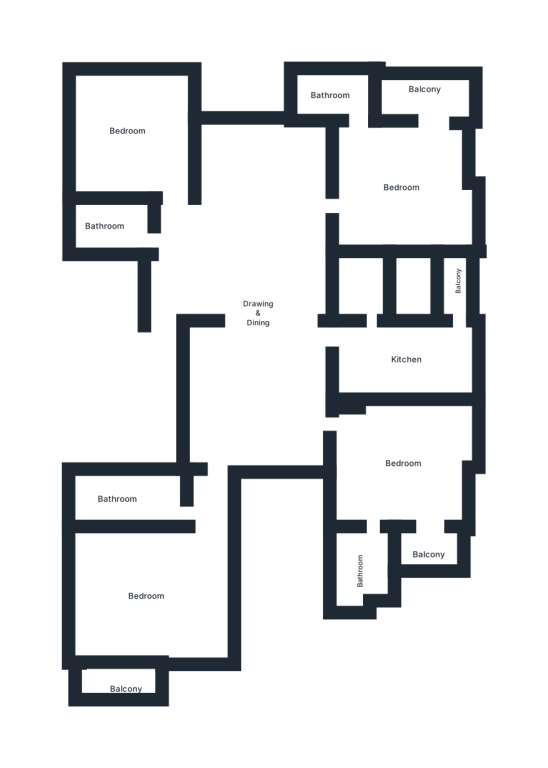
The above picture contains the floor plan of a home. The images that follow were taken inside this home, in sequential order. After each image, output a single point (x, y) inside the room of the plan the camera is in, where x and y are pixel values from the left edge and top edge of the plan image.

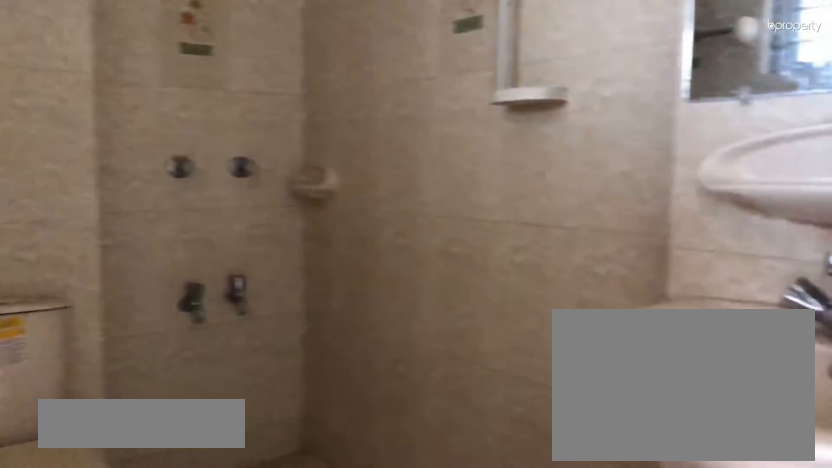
(360, 566)
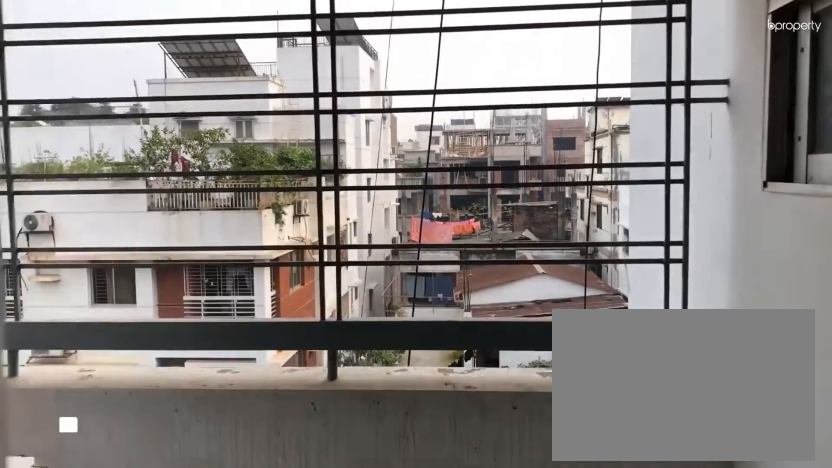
(431, 551)
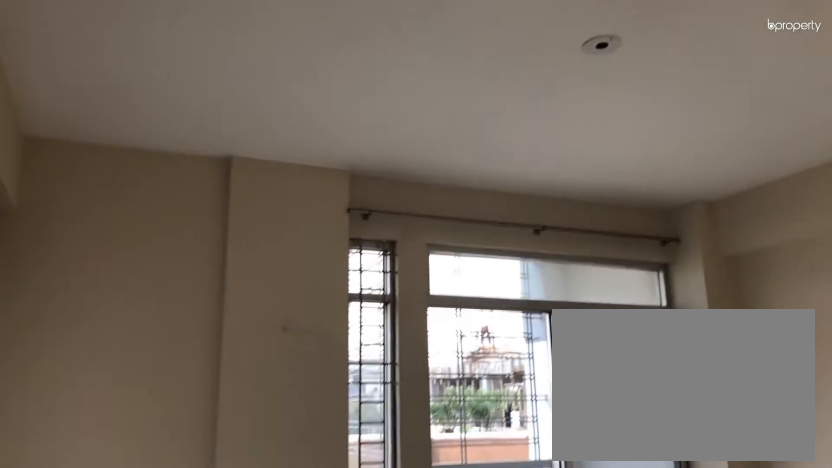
(141, 587)
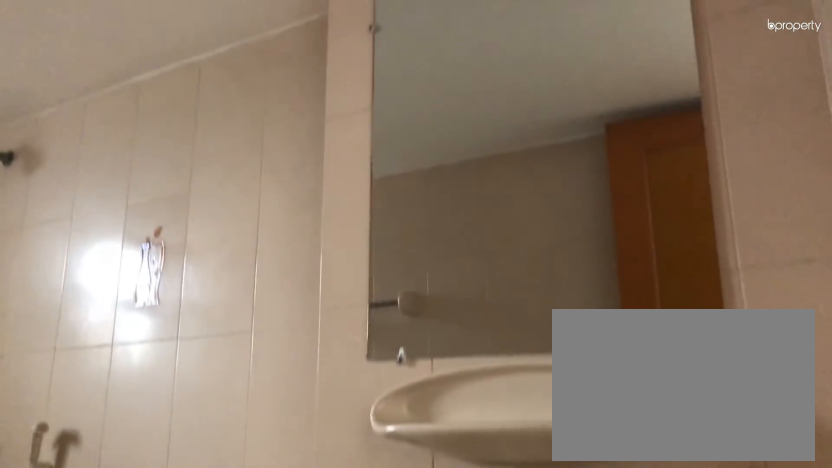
(118, 497)
